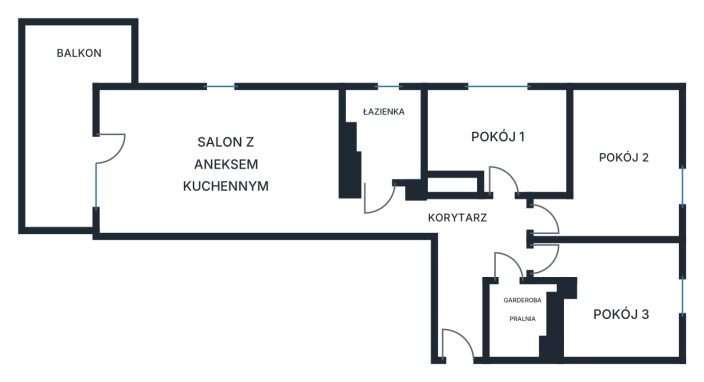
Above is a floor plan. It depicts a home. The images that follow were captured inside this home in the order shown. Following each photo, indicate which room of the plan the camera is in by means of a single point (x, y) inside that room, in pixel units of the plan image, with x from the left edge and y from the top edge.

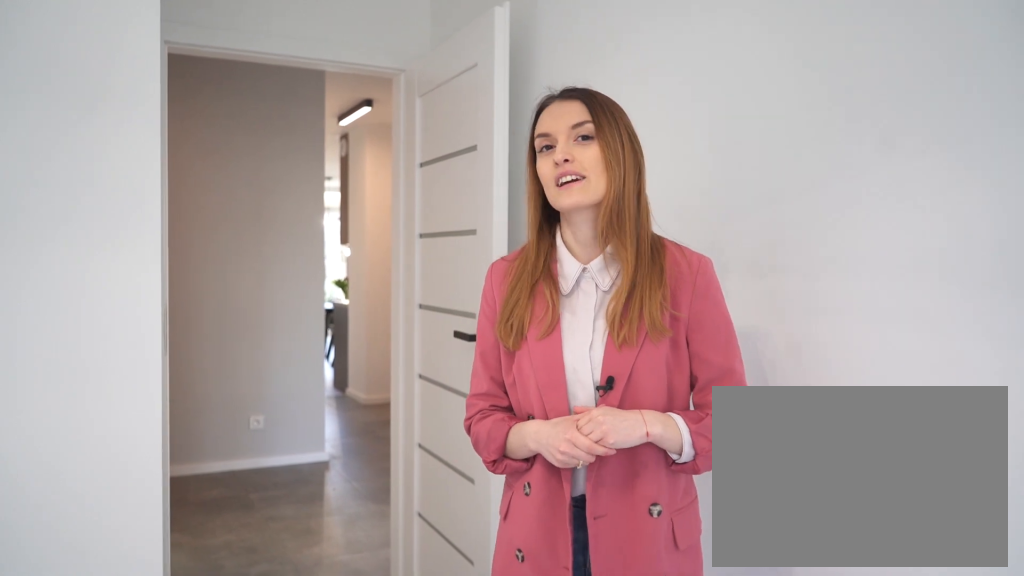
(618, 297)
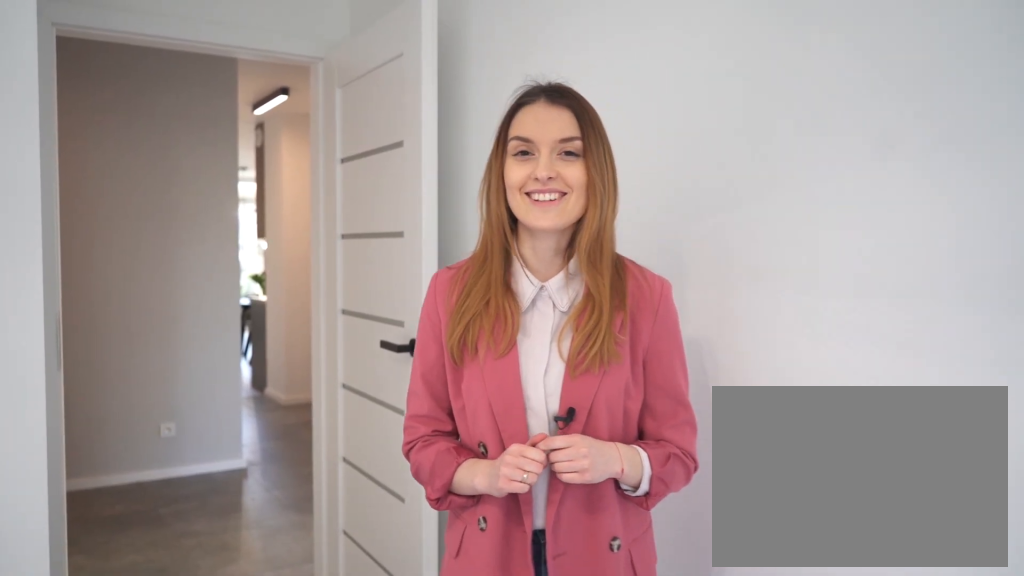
(635, 297)
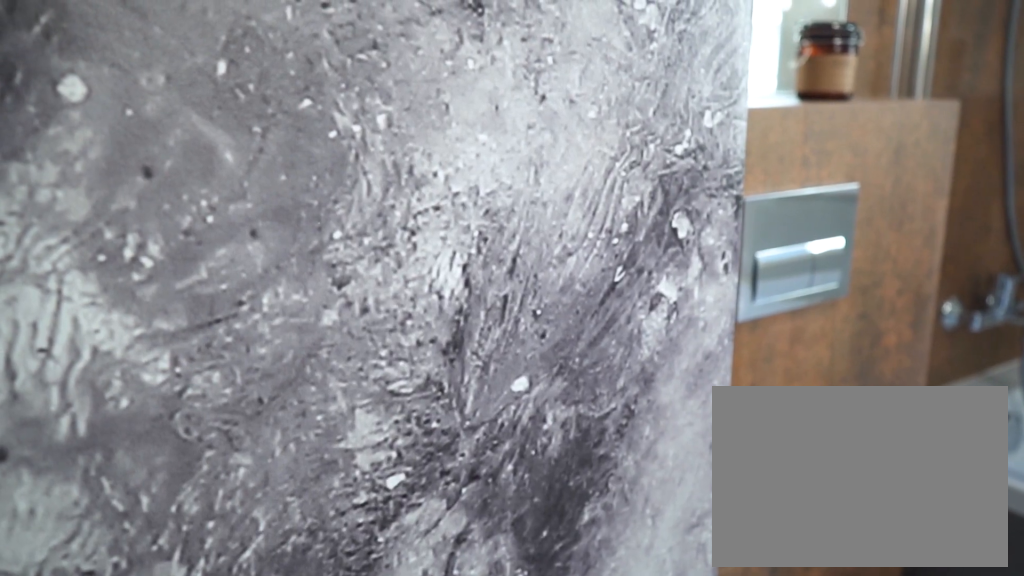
(385, 134)
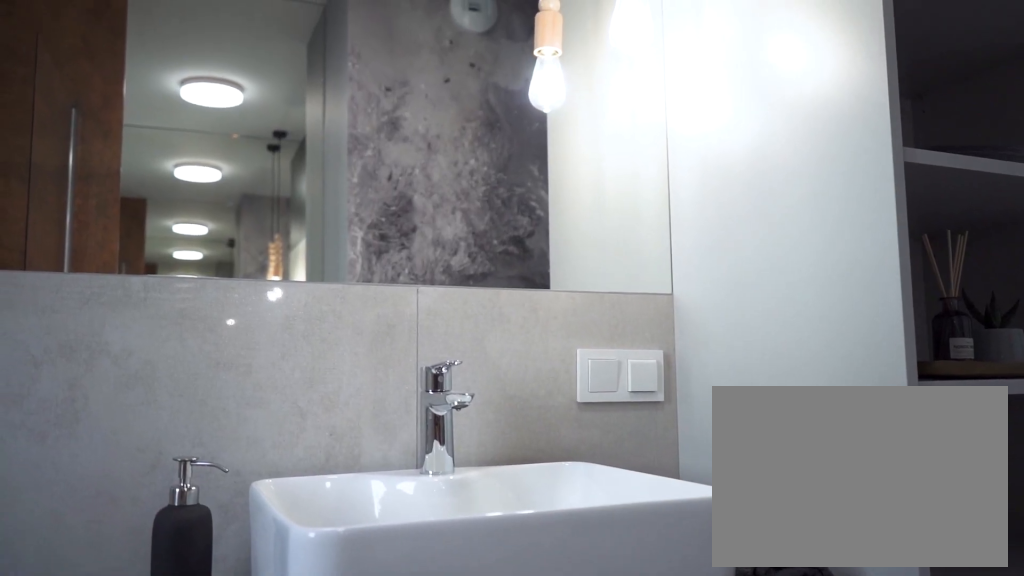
(386, 134)
